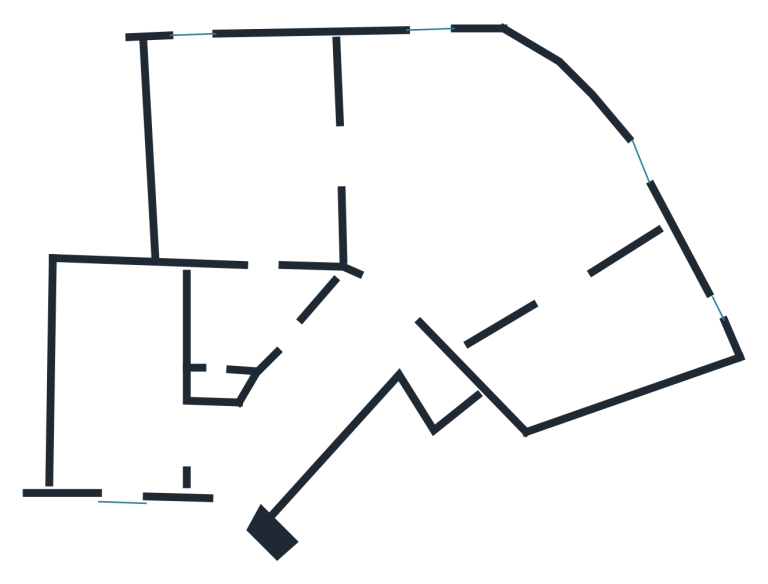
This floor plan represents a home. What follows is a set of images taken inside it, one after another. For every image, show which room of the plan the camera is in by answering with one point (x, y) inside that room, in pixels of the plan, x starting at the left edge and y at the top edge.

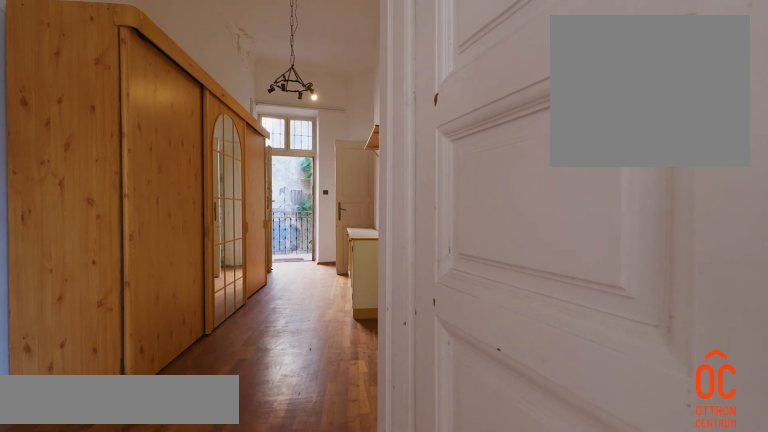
(324, 385)
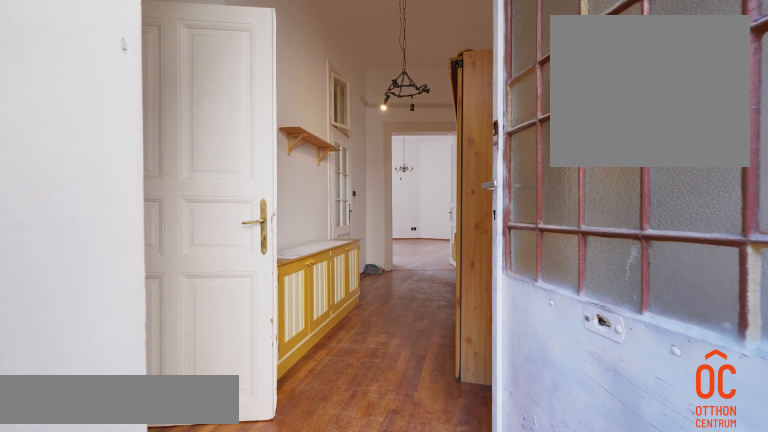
(324, 385)
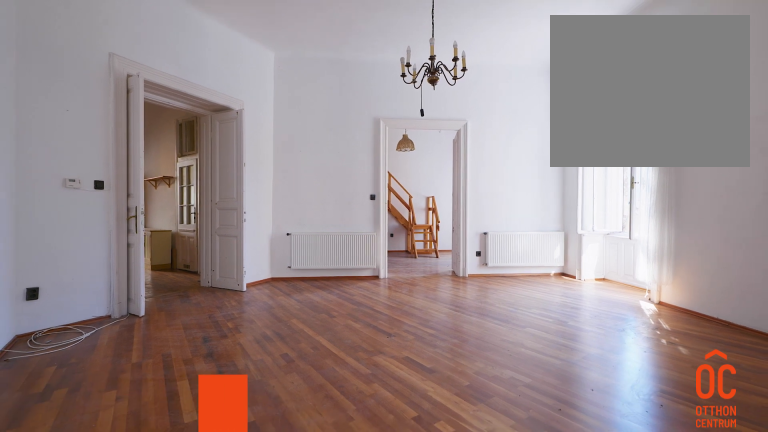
(493, 183)
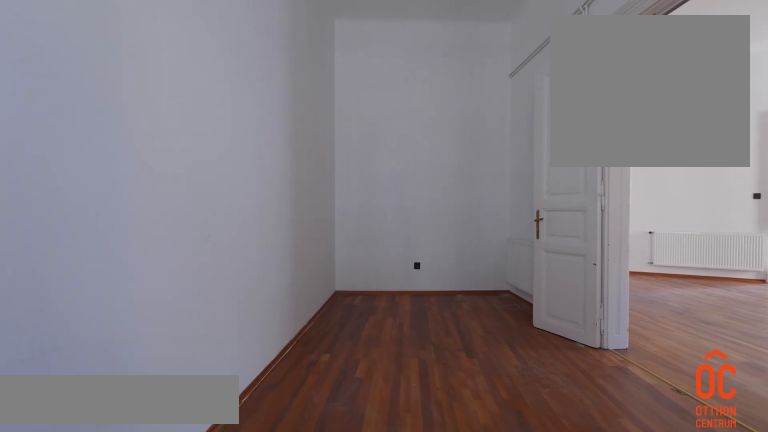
(590, 343)
